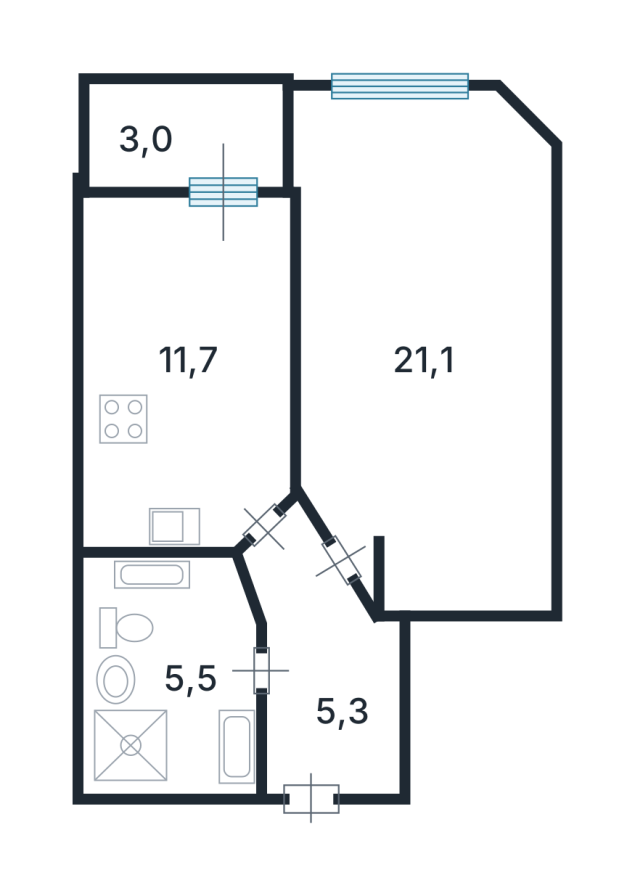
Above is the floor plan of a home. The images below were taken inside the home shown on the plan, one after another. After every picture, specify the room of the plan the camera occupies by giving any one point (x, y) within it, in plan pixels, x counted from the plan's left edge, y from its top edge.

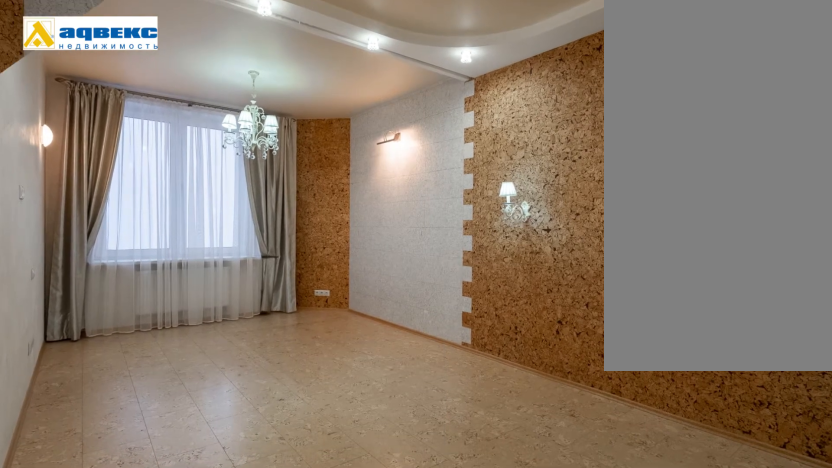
(416, 363)
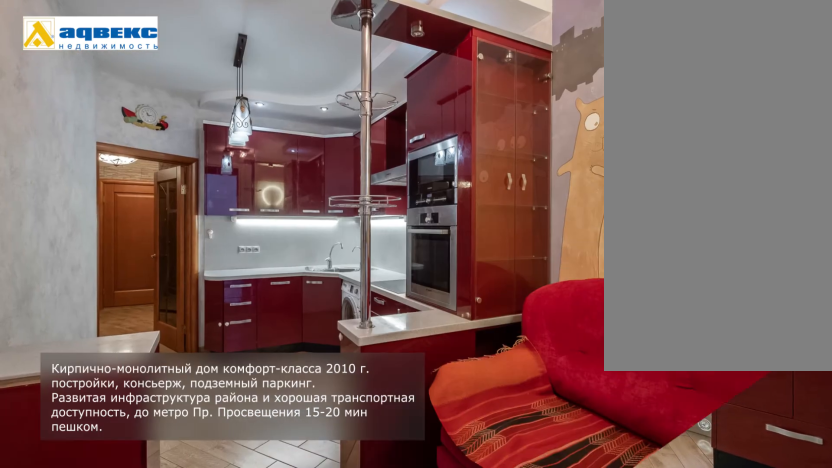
(189, 356)
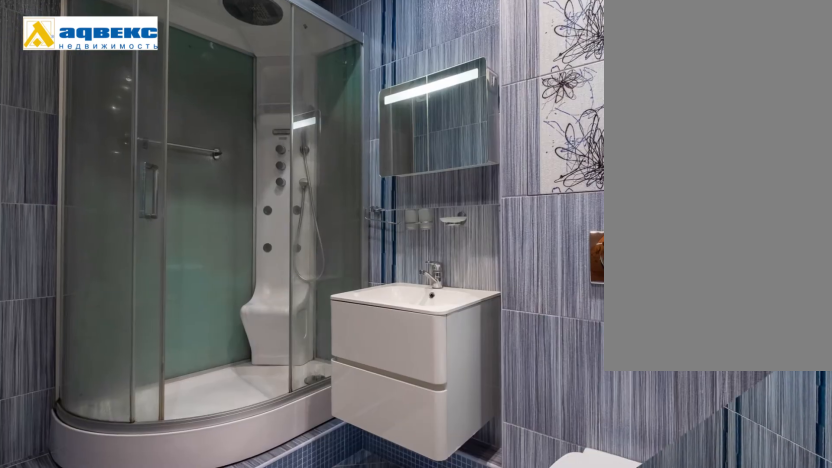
(175, 684)
